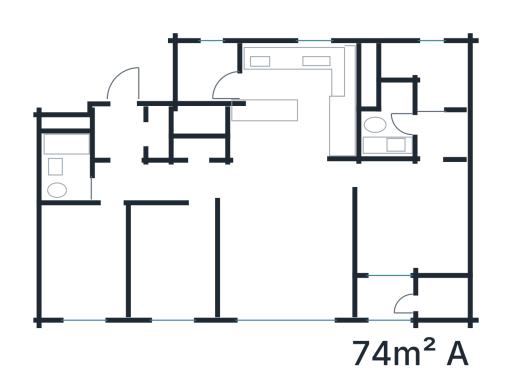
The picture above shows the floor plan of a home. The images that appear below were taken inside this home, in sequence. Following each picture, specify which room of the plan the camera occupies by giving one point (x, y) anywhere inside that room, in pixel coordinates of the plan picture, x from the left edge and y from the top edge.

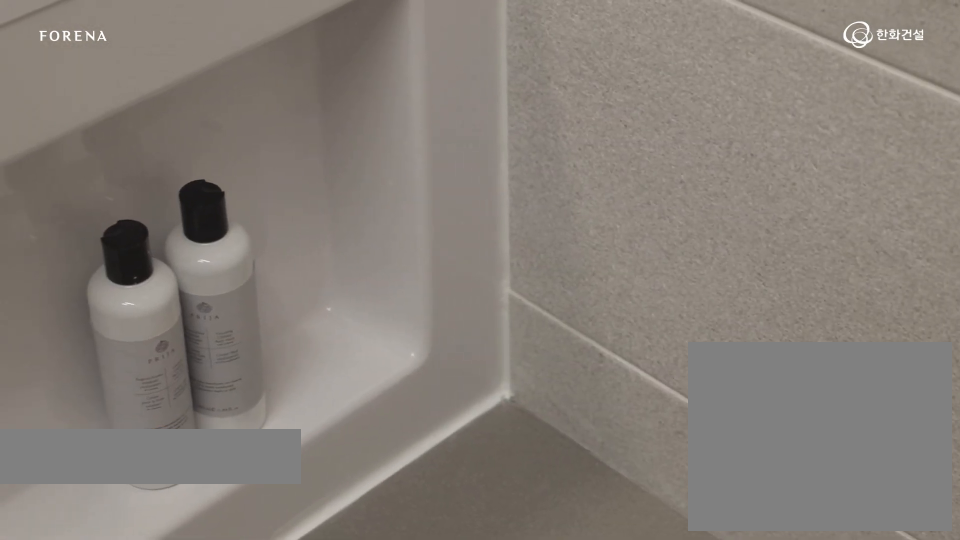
(86, 185)
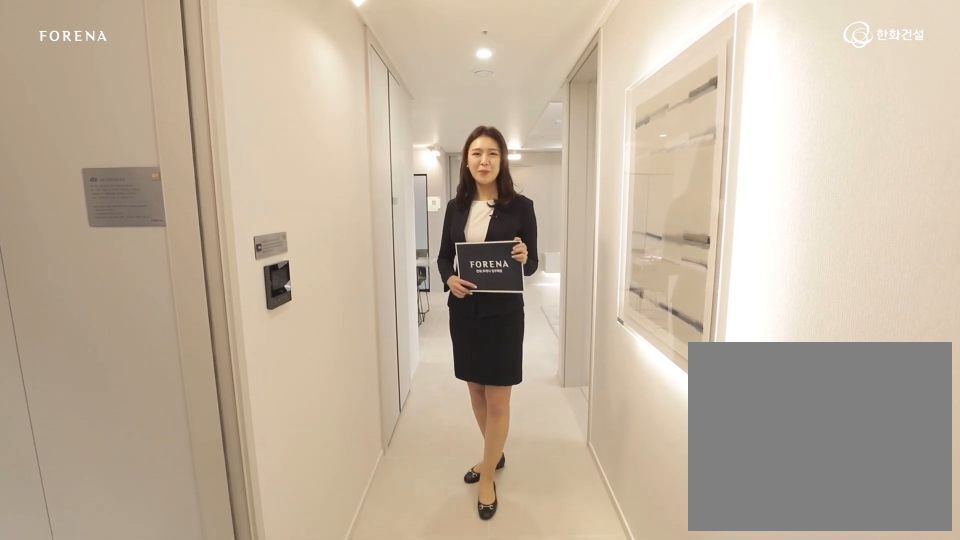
(182, 181)
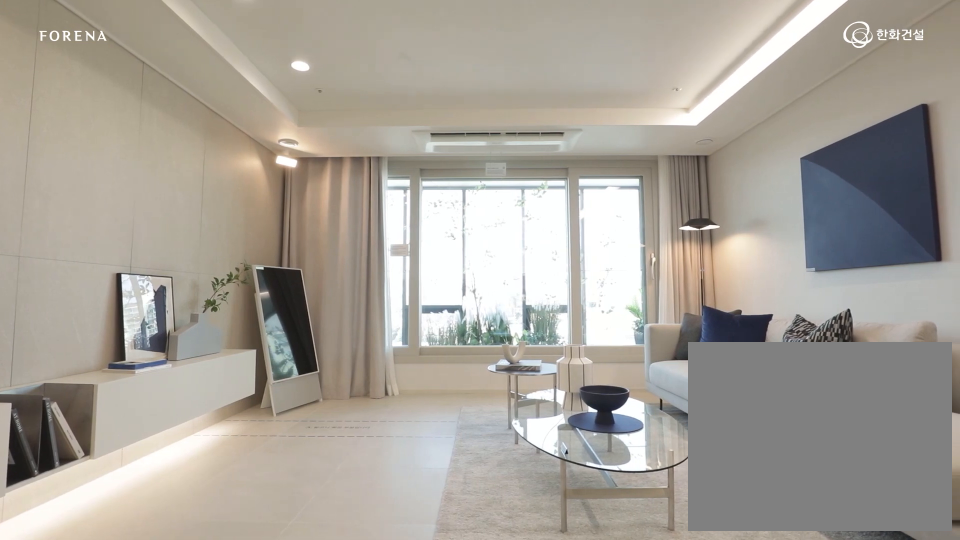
(290, 247)
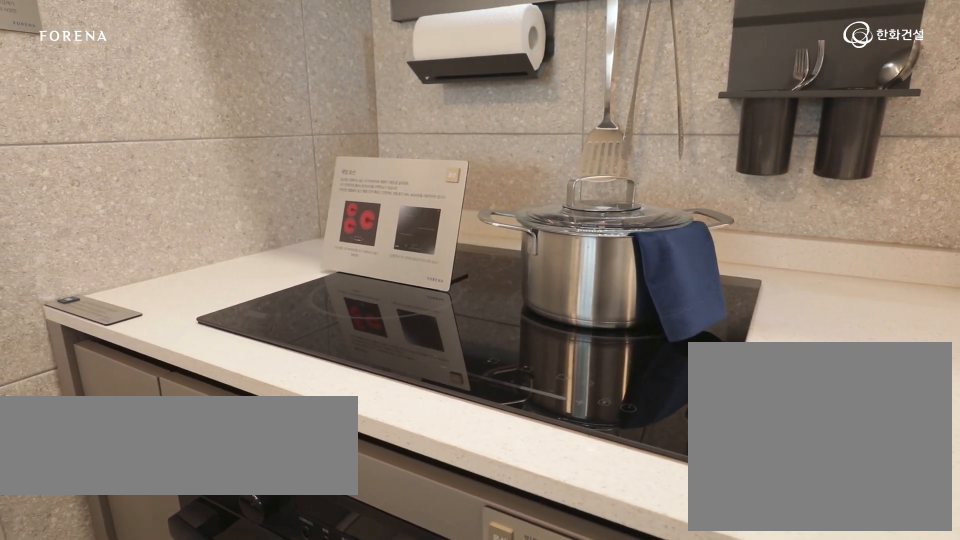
(281, 143)
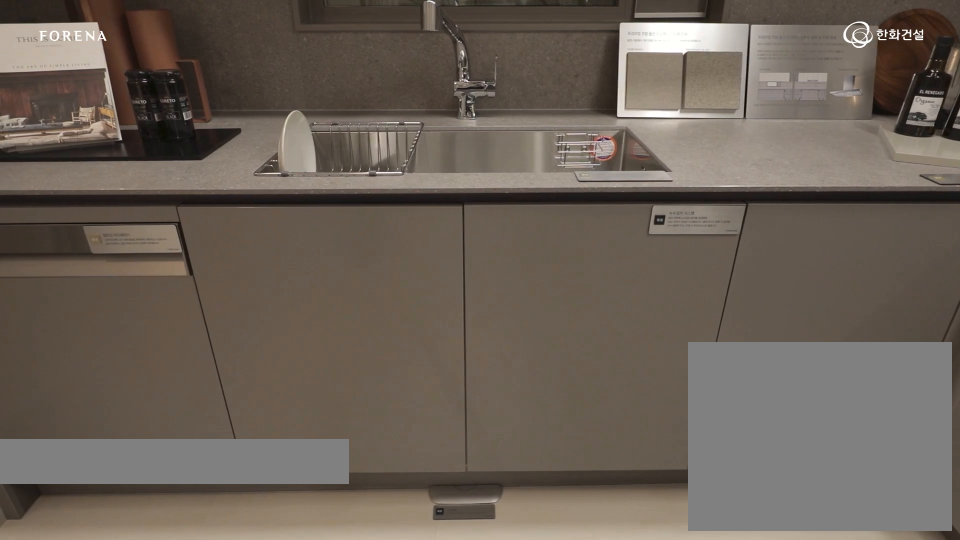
(281, 143)
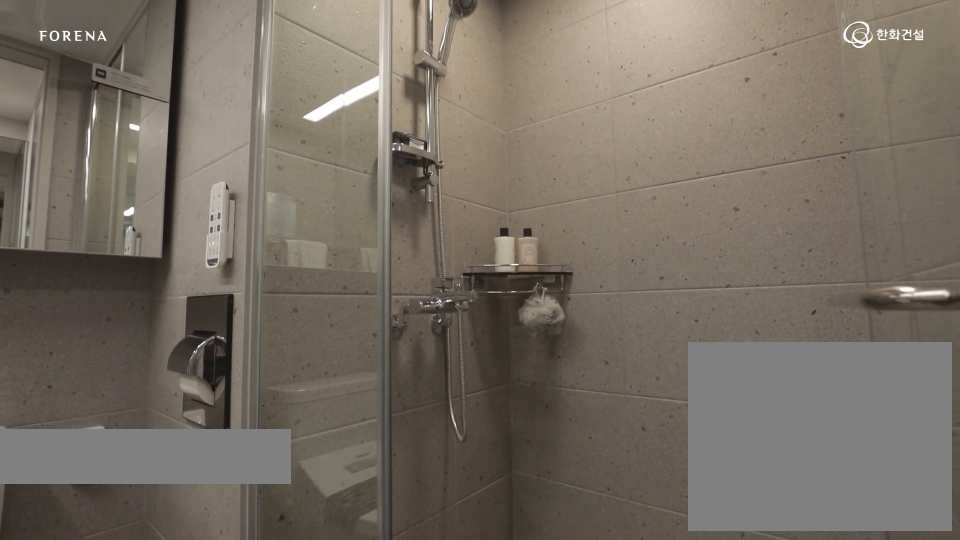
(406, 125)
